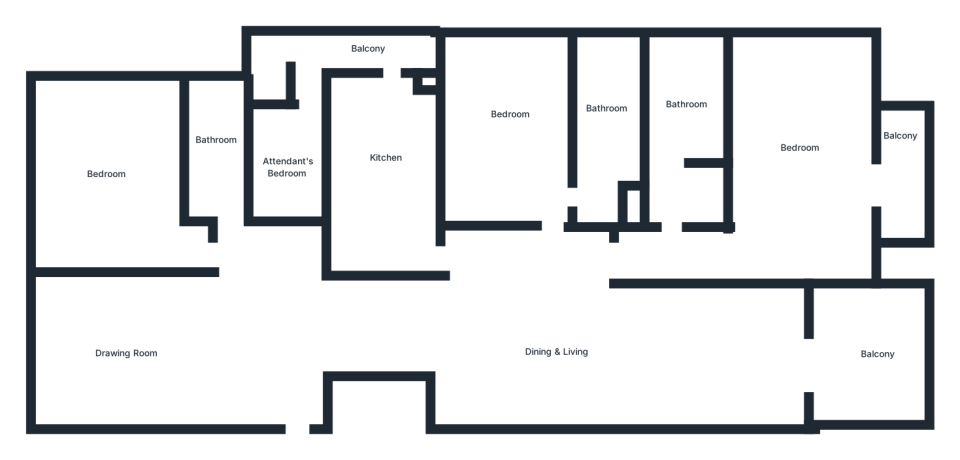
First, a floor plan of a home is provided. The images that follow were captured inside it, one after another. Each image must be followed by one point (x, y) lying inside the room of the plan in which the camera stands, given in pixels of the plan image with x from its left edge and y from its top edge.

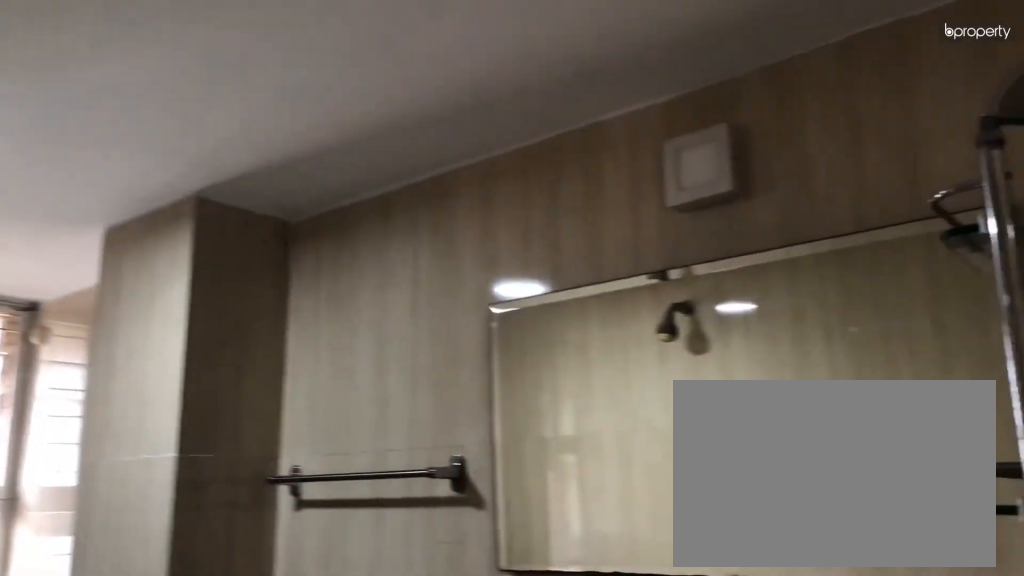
(609, 94)
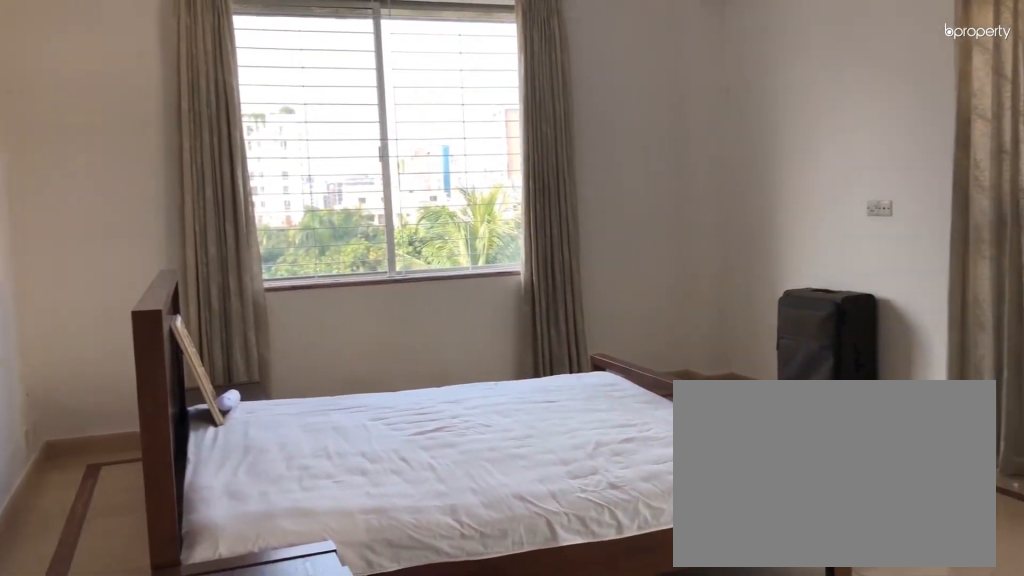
(802, 137)
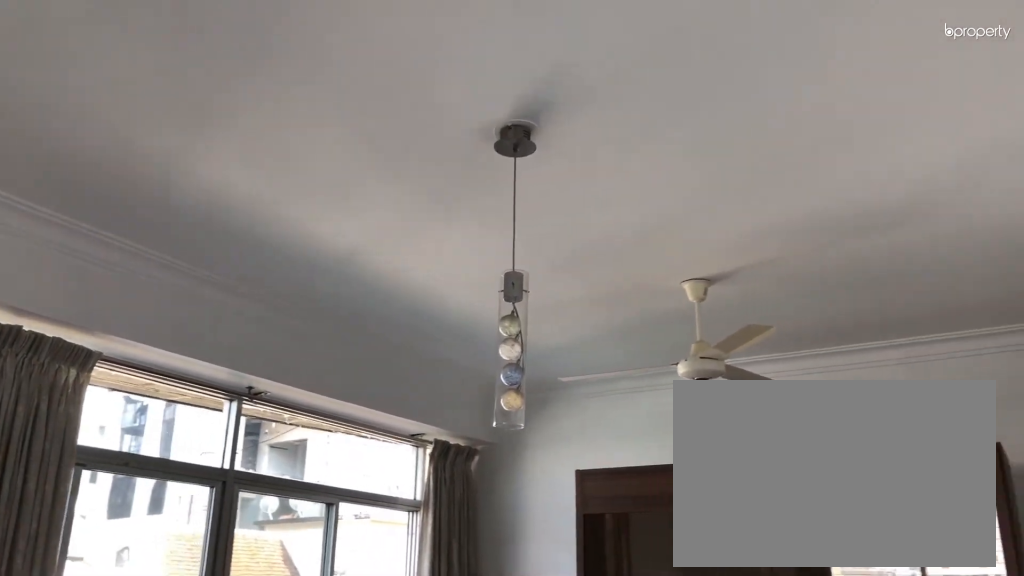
(802, 137)
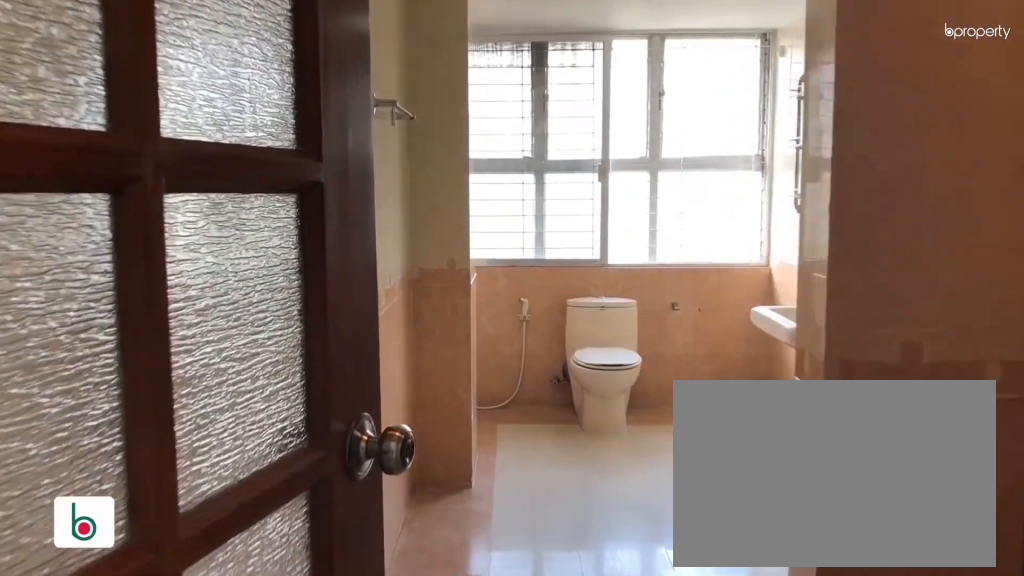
(668, 219)
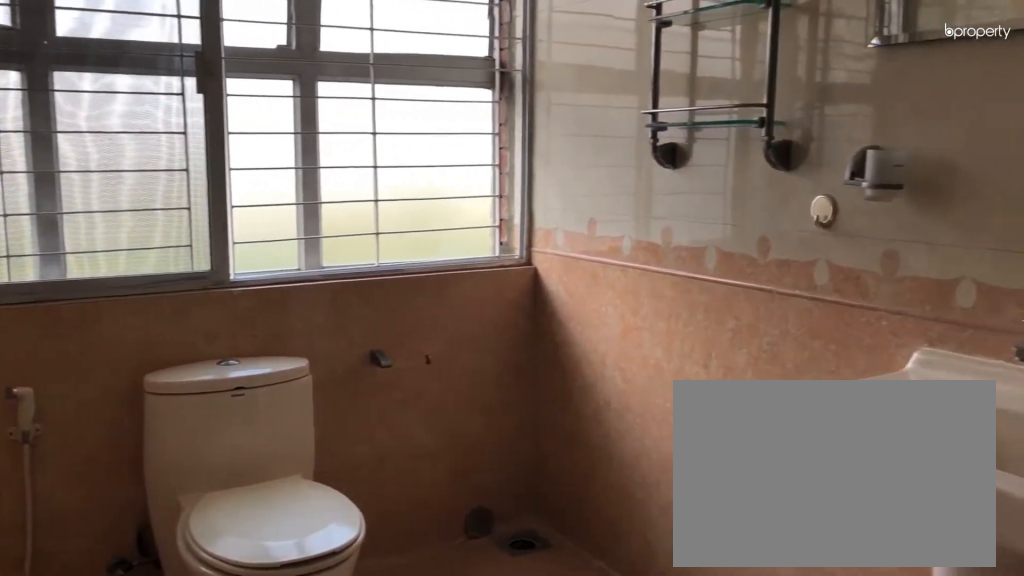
(686, 100)
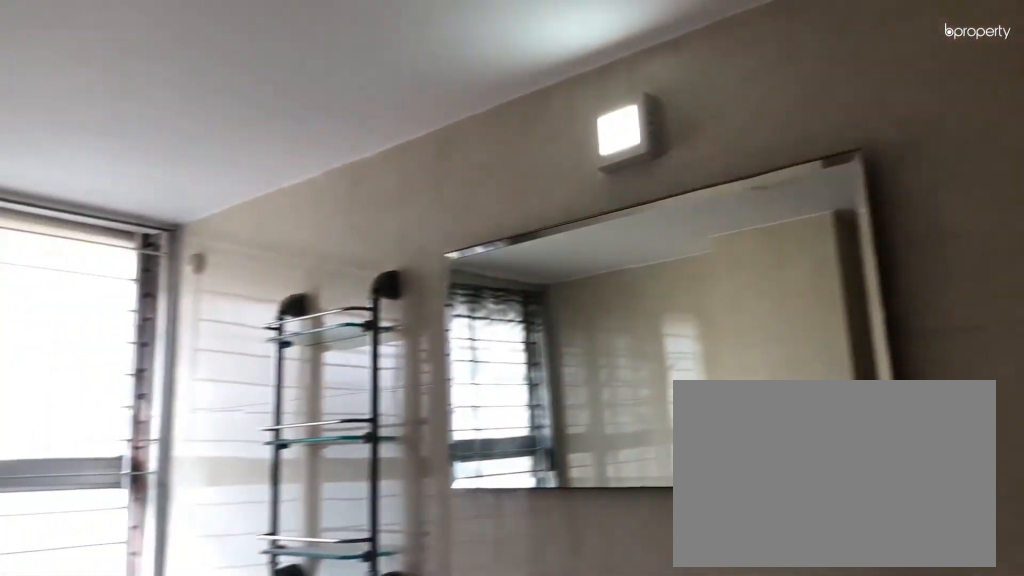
(686, 100)
